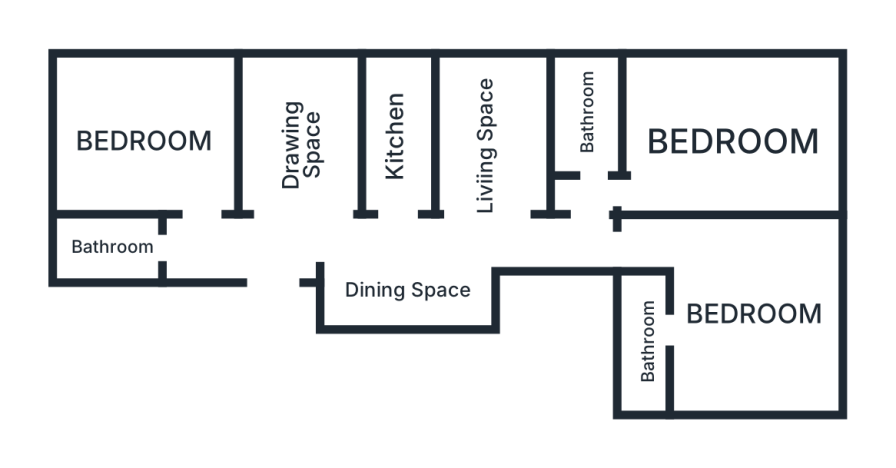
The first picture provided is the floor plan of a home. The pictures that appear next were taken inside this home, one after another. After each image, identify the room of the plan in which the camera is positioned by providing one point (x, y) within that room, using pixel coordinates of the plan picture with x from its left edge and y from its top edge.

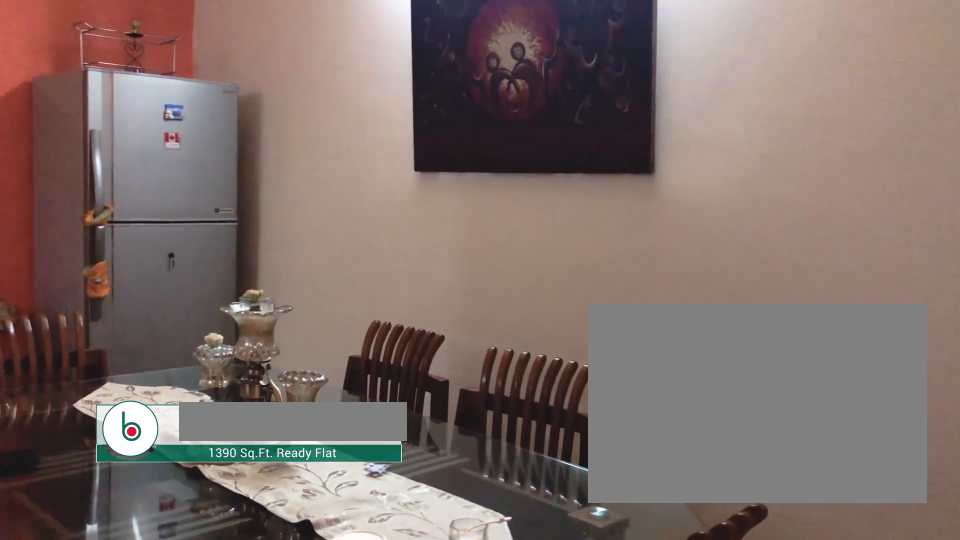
(395, 257)
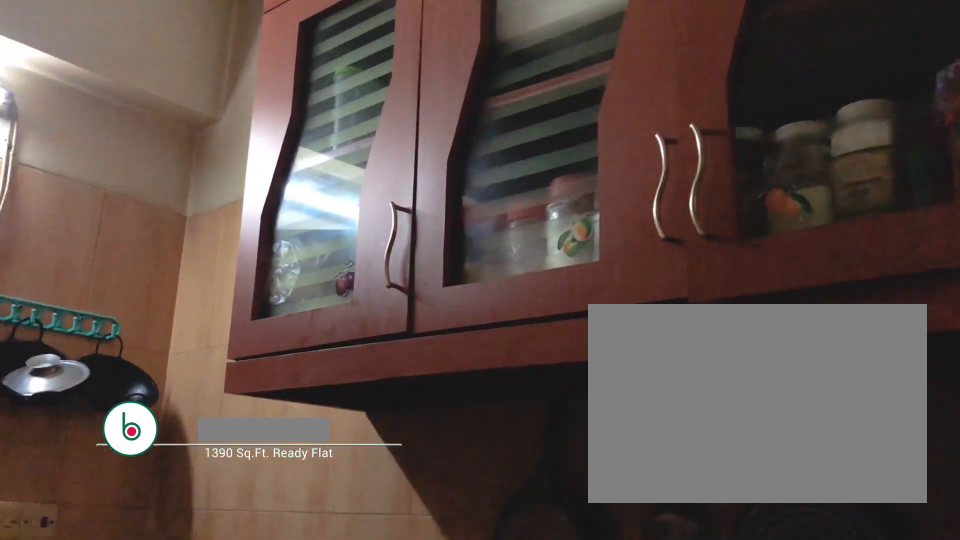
(394, 189)
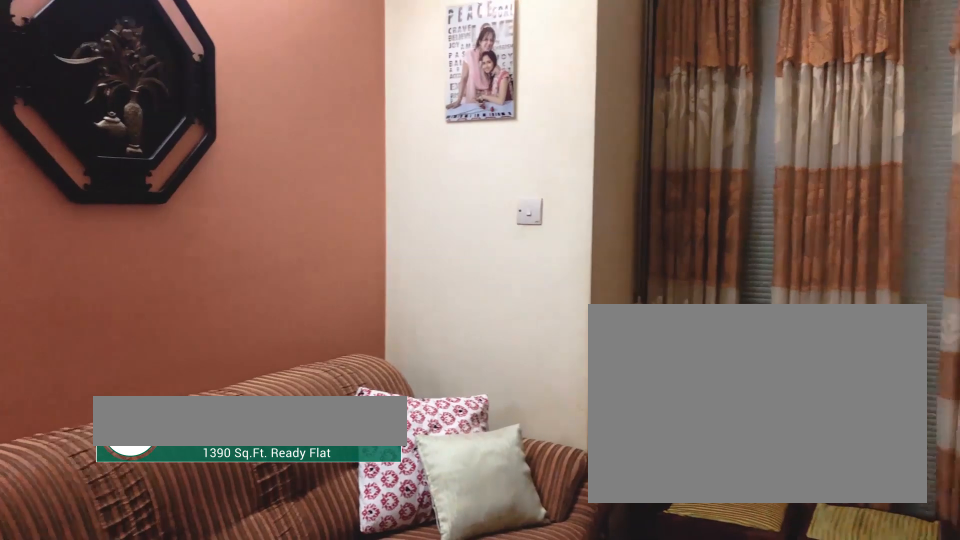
(521, 141)
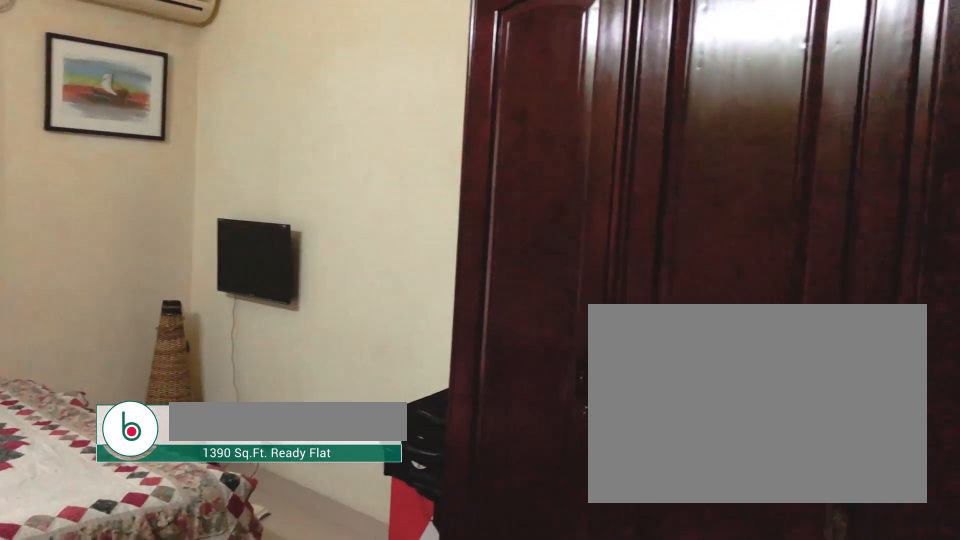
(750, 273)
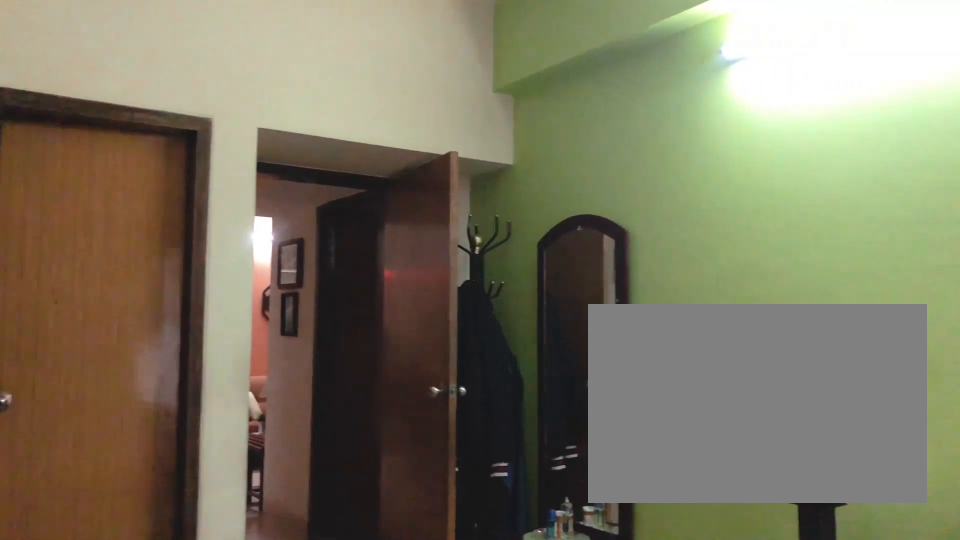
(750, 273)
